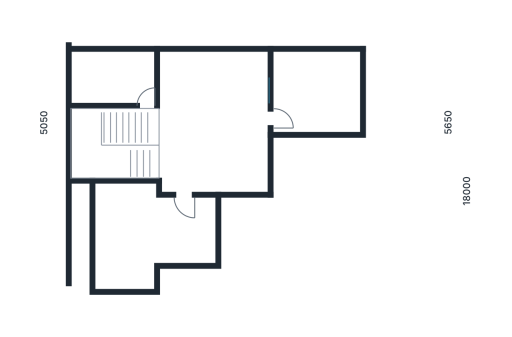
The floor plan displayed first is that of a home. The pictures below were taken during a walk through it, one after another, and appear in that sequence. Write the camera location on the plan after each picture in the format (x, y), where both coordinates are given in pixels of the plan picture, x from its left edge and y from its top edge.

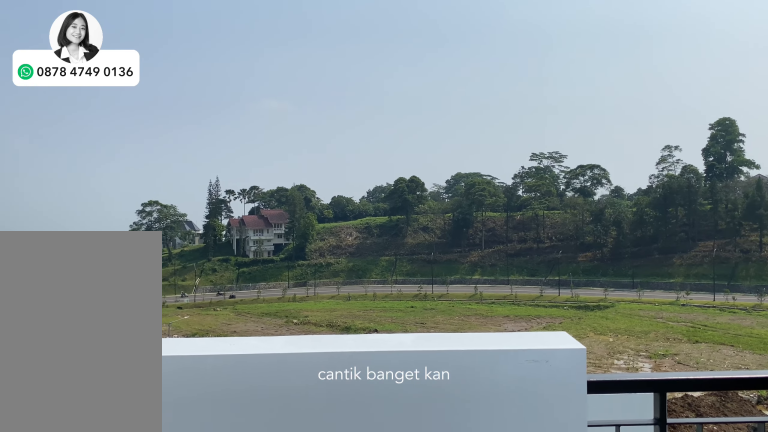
(315, 83)
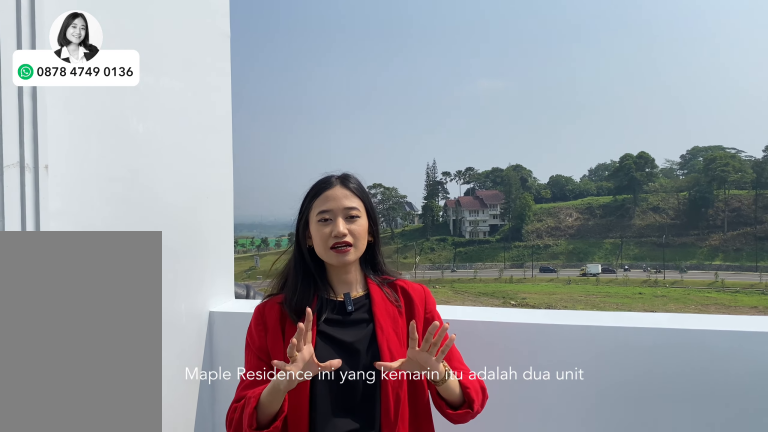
(315, 83)
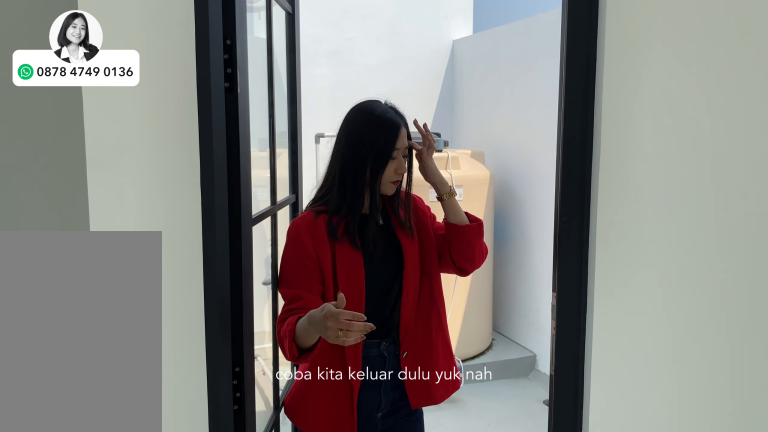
(210, 120)
